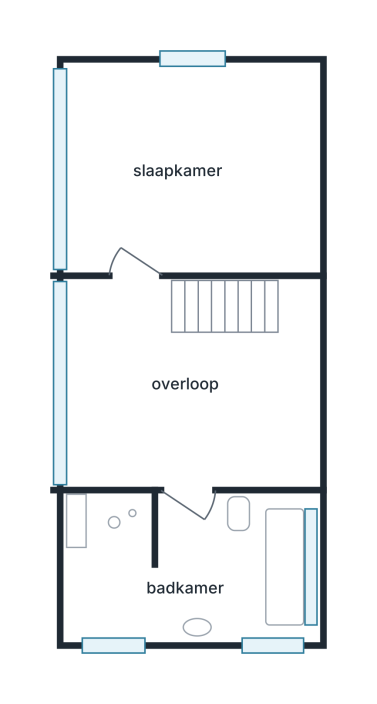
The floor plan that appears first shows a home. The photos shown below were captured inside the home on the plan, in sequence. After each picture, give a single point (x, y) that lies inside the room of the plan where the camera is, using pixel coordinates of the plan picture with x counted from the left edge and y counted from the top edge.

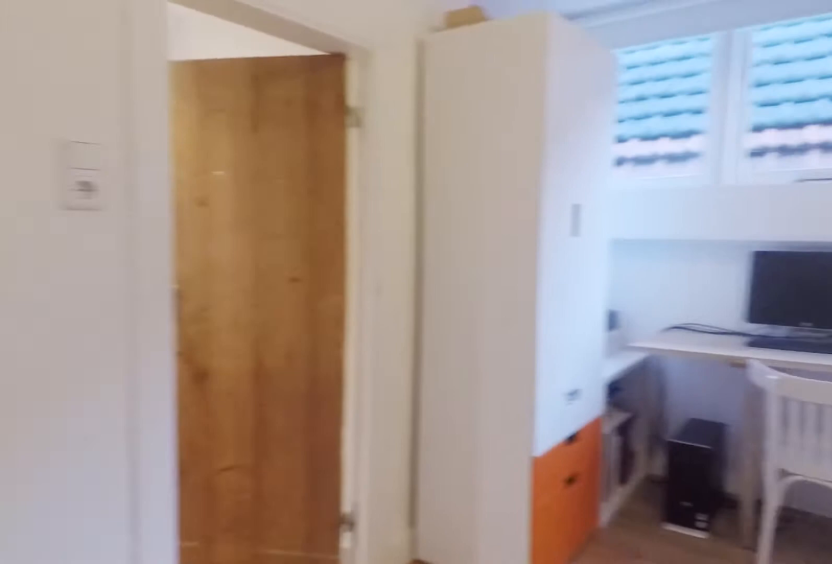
(181, 392)
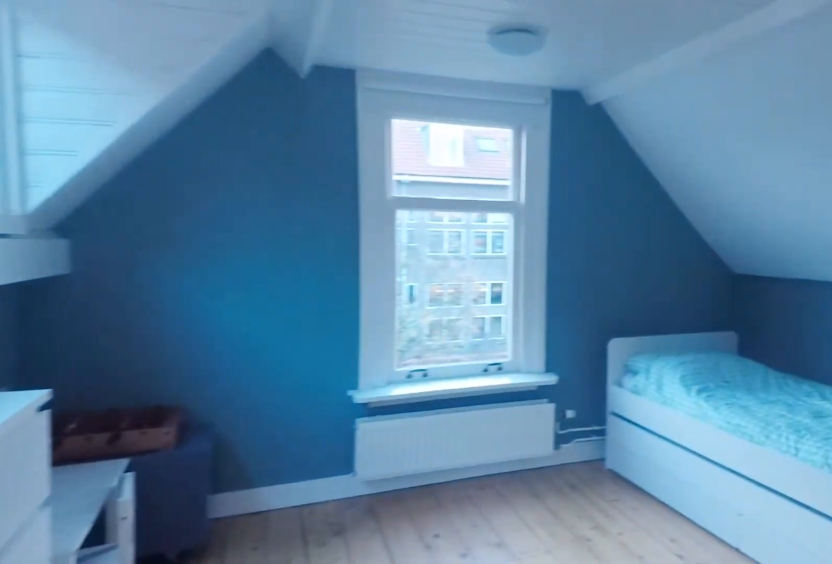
(72, 169)
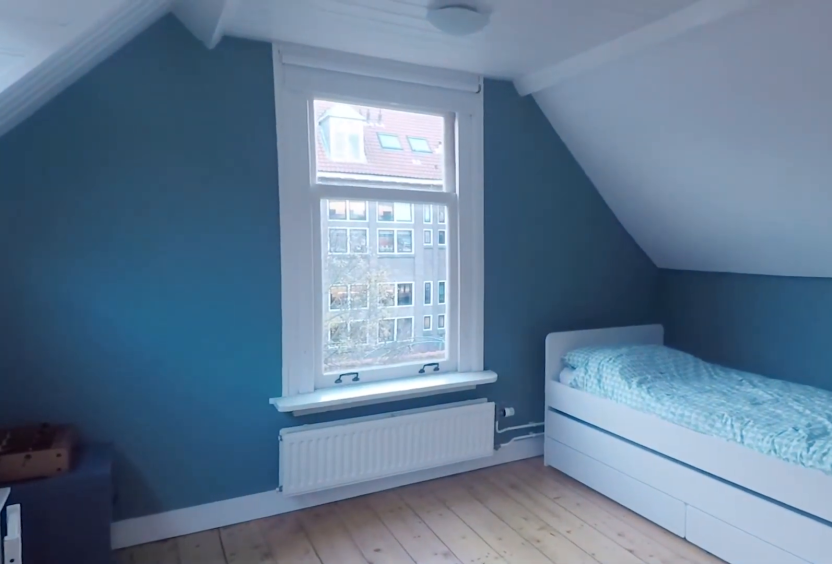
(72, 169)
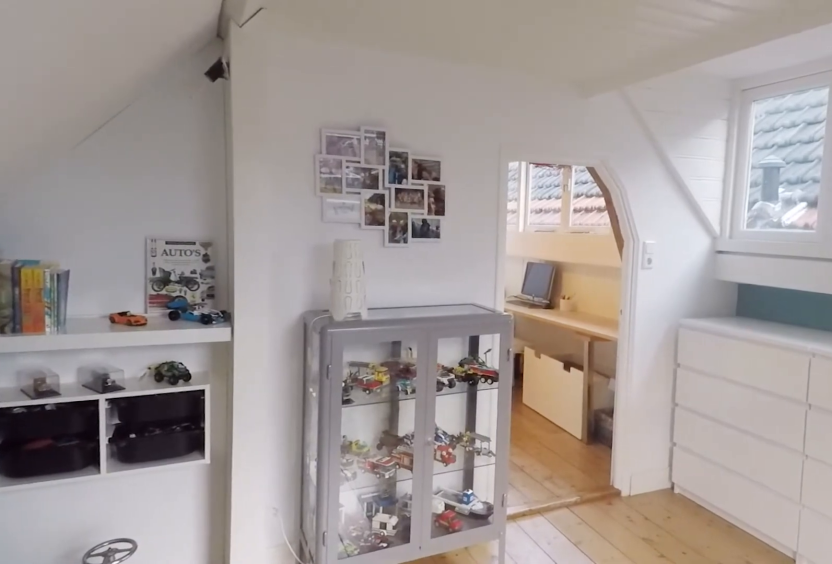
(72, 169)
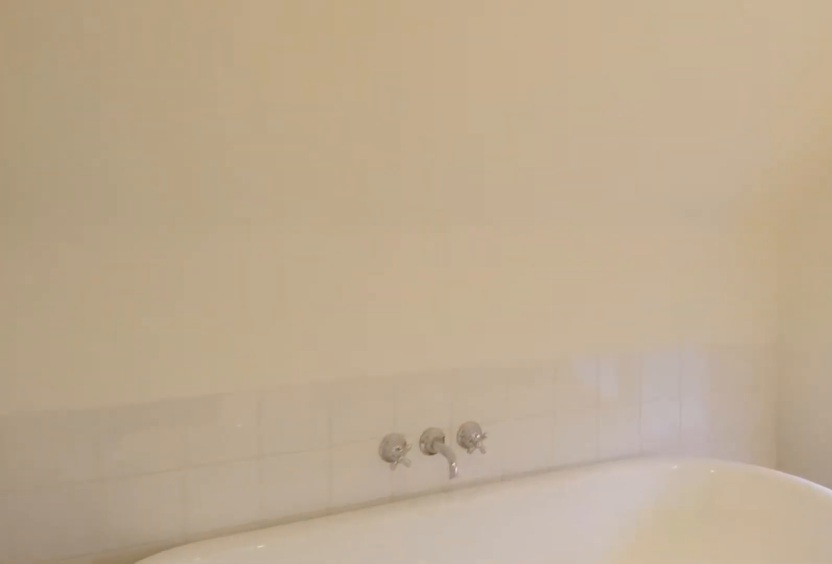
(73, 528)
